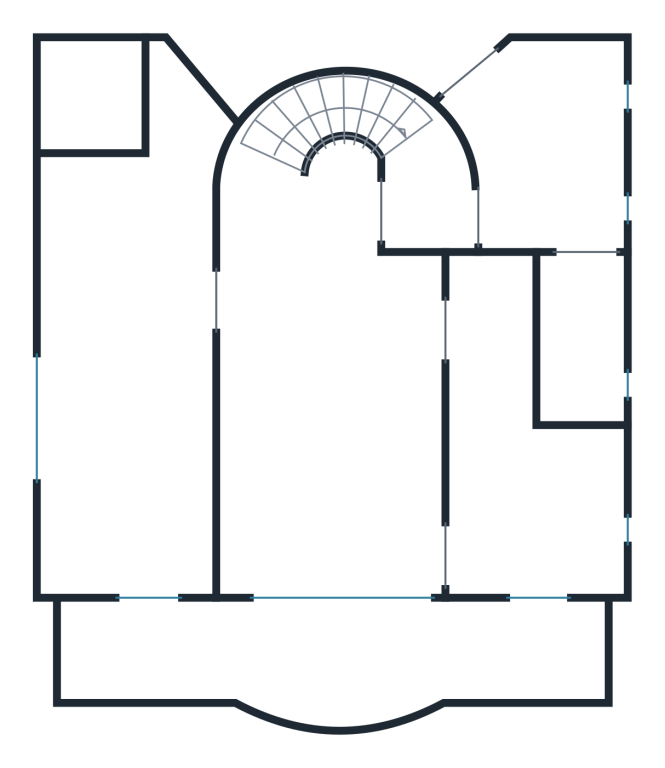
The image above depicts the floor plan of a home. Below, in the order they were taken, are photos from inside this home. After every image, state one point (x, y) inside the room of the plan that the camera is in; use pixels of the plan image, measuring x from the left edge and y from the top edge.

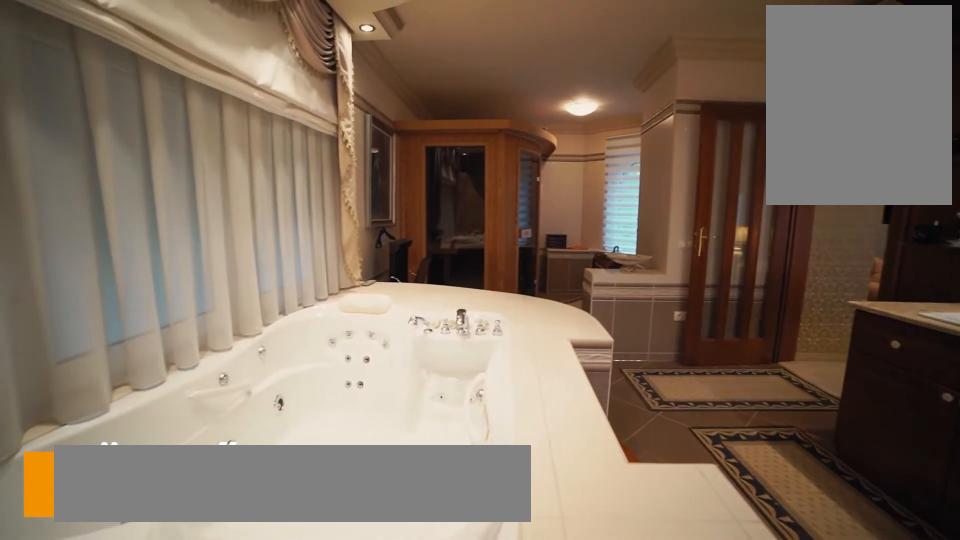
(113, 530)
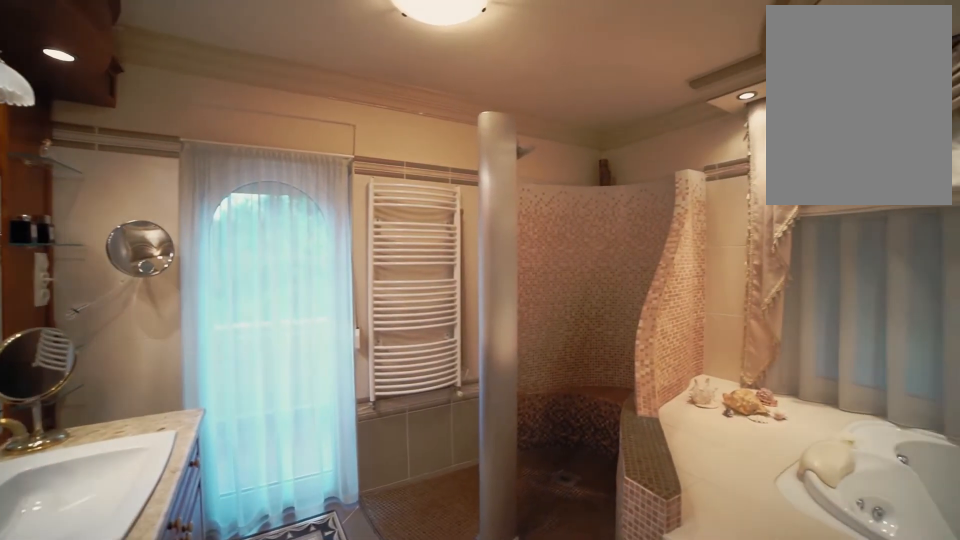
(169, 366)
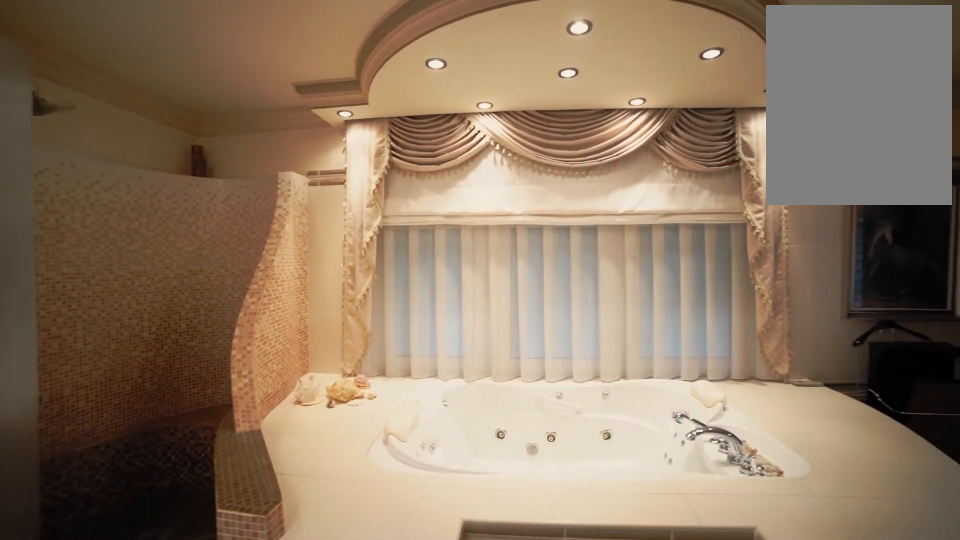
(168, 366)
